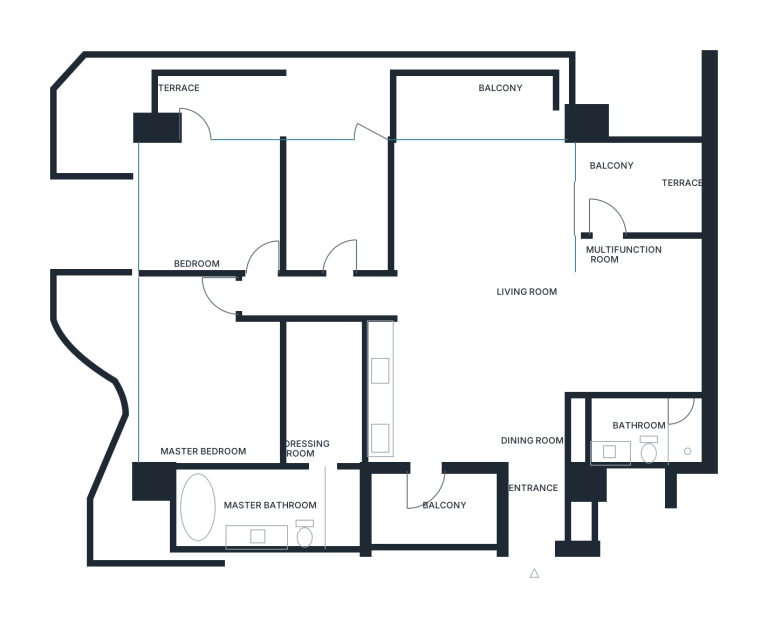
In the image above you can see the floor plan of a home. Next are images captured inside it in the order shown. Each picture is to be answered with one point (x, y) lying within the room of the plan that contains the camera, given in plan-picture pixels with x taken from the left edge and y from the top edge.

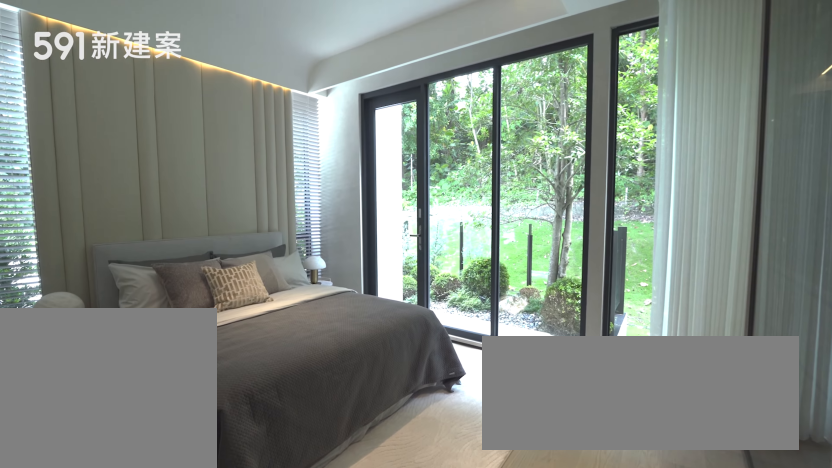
(218, 204)
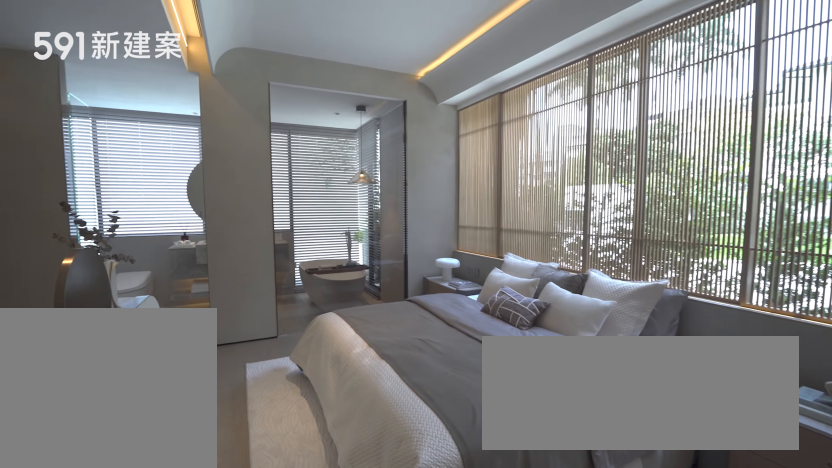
(239, 379)
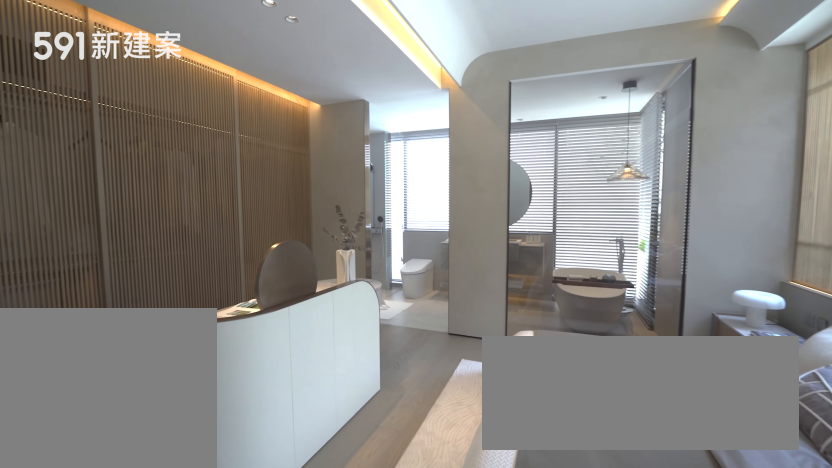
(239, 379)
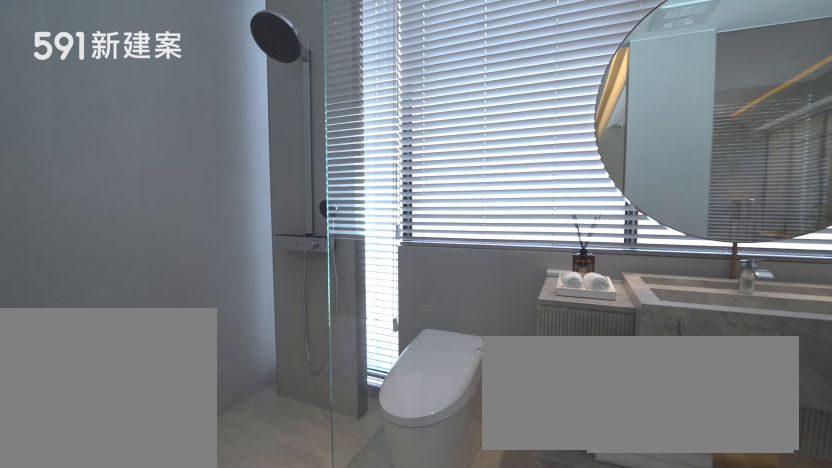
(267, 508)
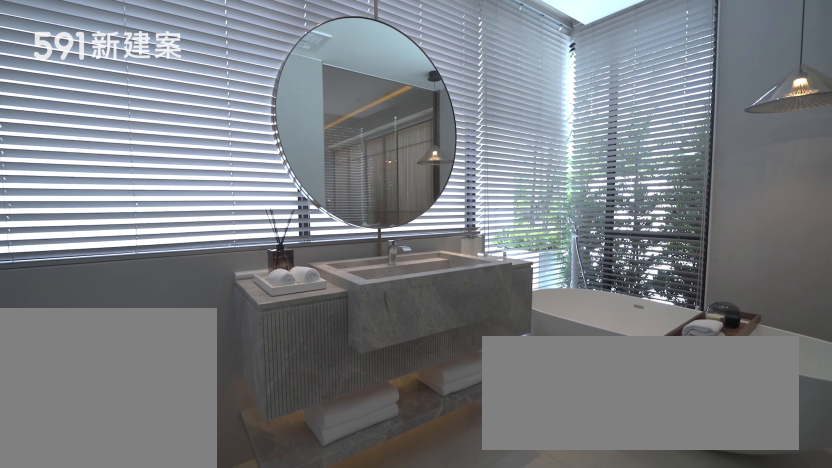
(267, 508)
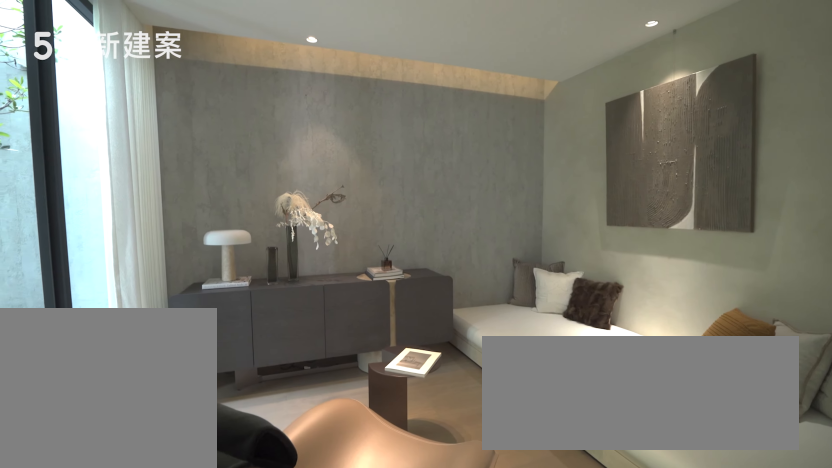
(647, 314)
